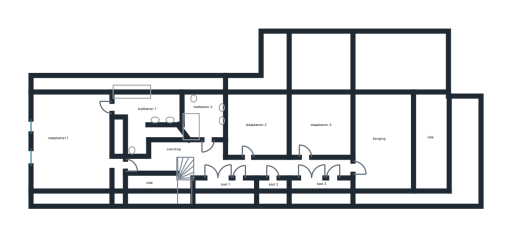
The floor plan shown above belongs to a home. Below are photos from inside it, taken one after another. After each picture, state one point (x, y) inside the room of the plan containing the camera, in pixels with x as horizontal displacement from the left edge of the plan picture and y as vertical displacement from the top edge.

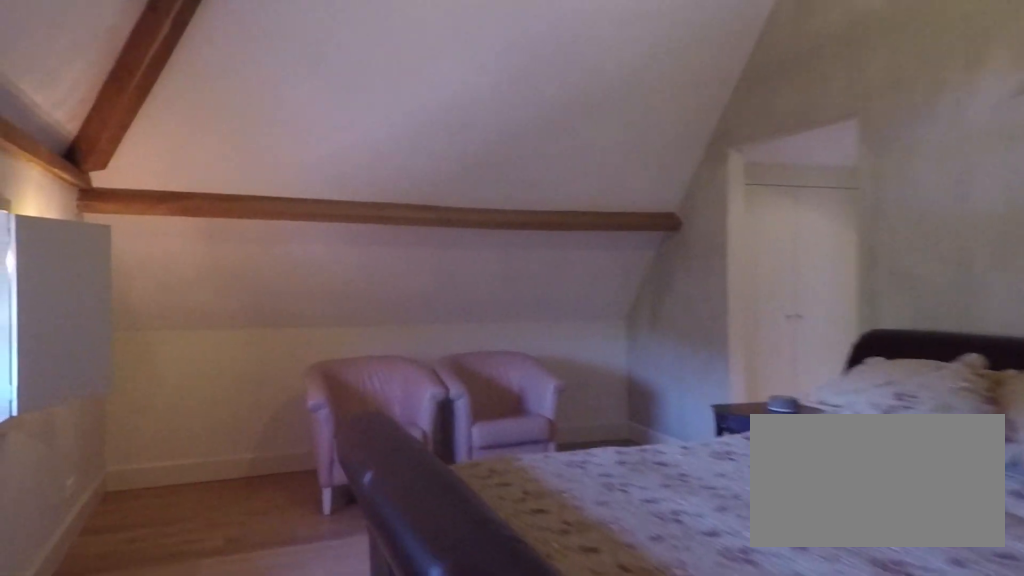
(76, 143)
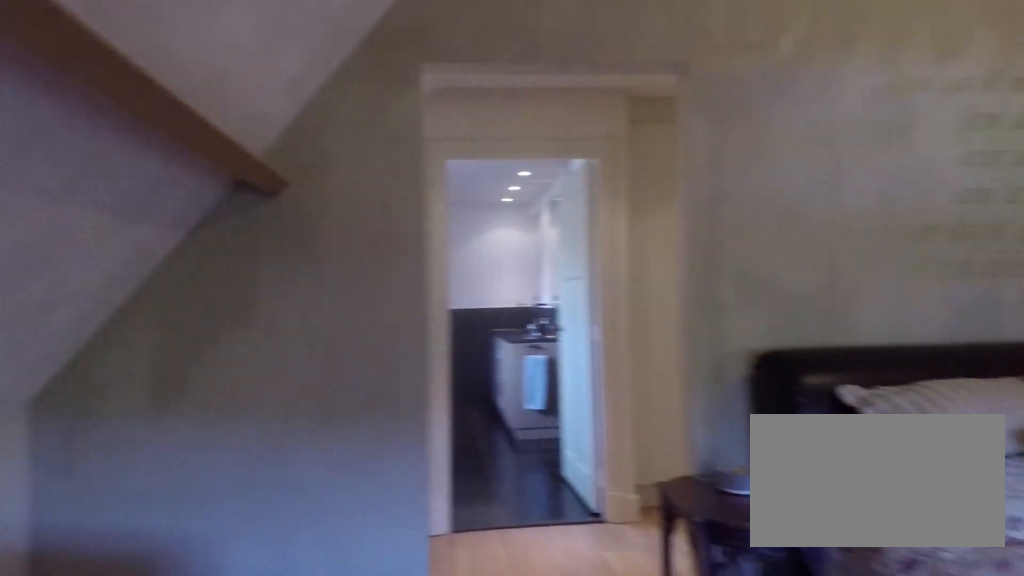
(76, 143)
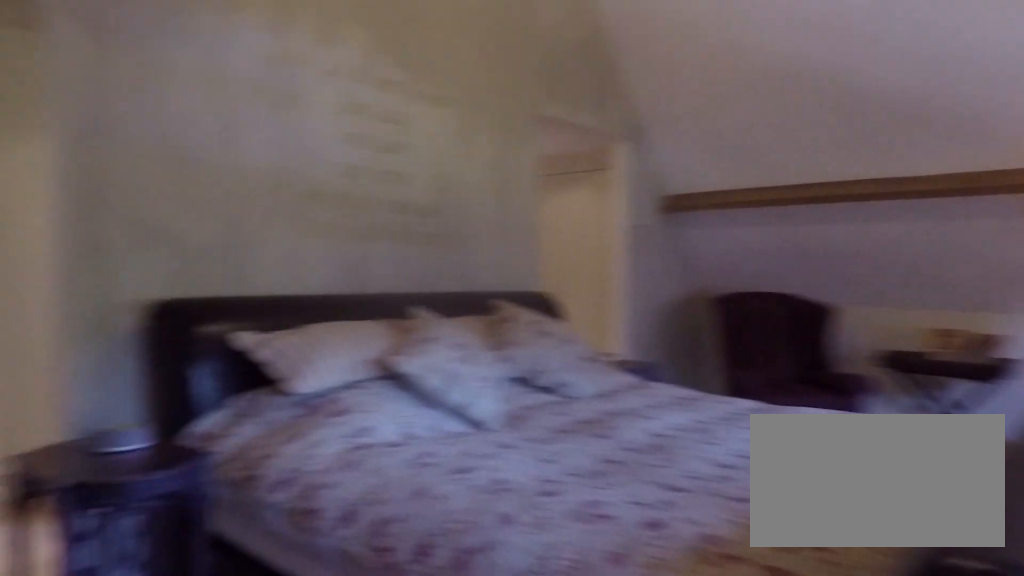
(76, 143)
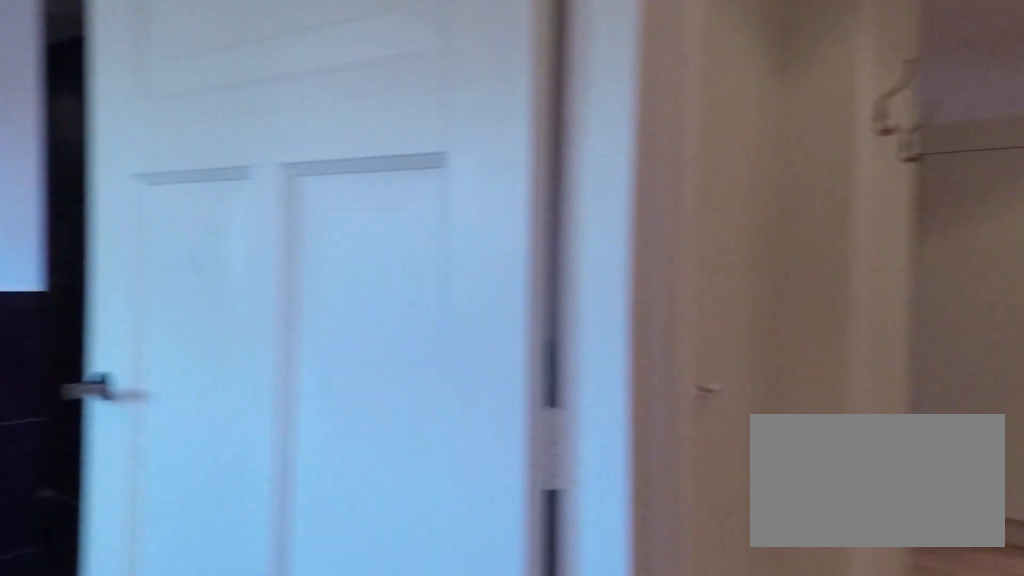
(76, 143)
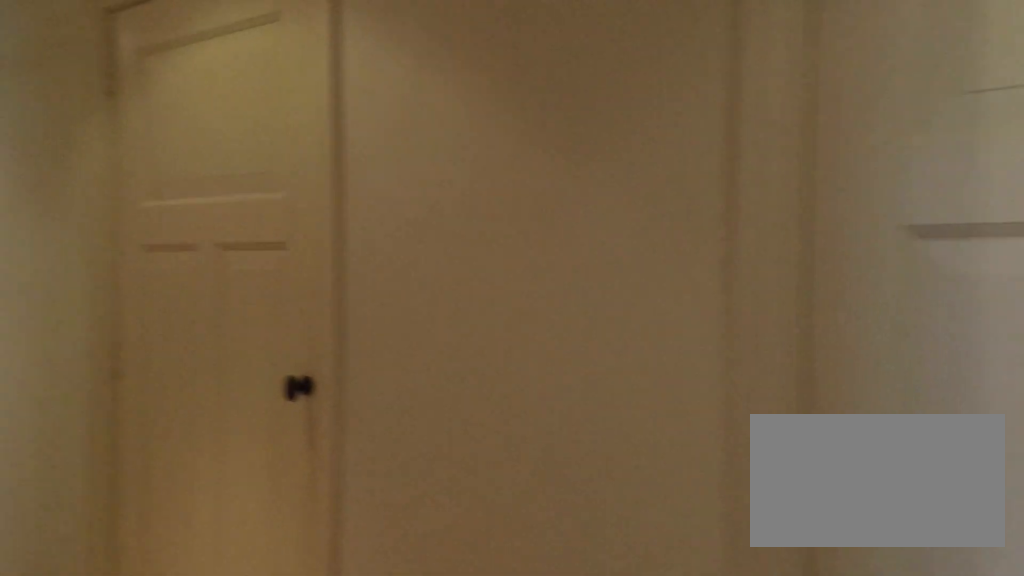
(228, 162)
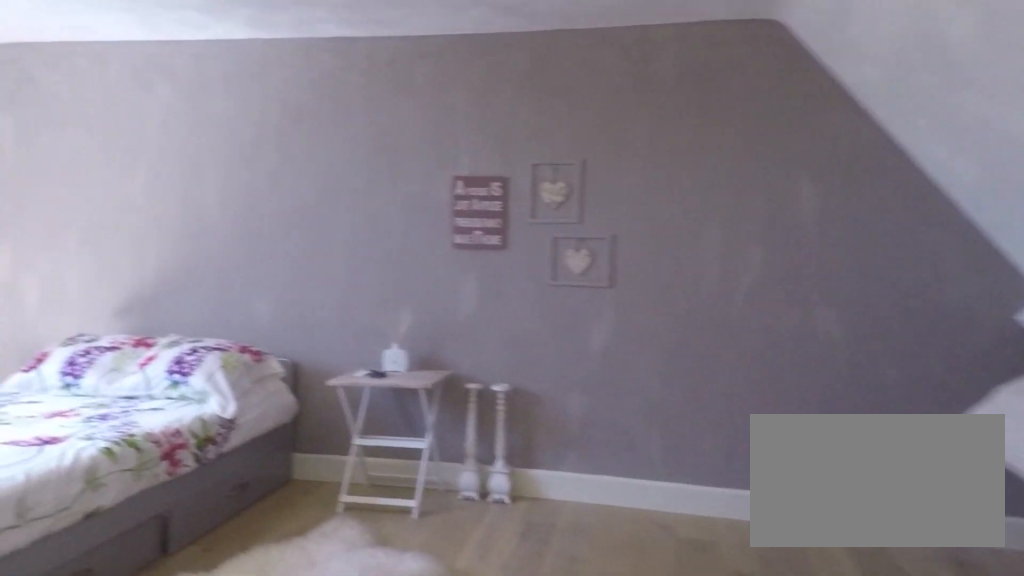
(384, 141)
